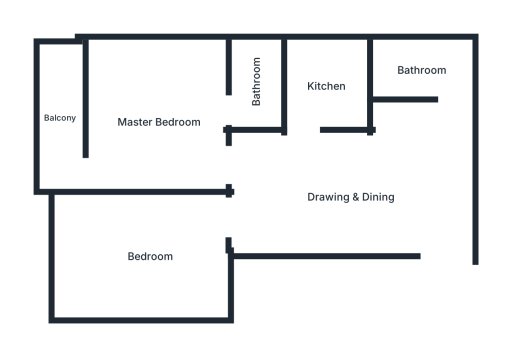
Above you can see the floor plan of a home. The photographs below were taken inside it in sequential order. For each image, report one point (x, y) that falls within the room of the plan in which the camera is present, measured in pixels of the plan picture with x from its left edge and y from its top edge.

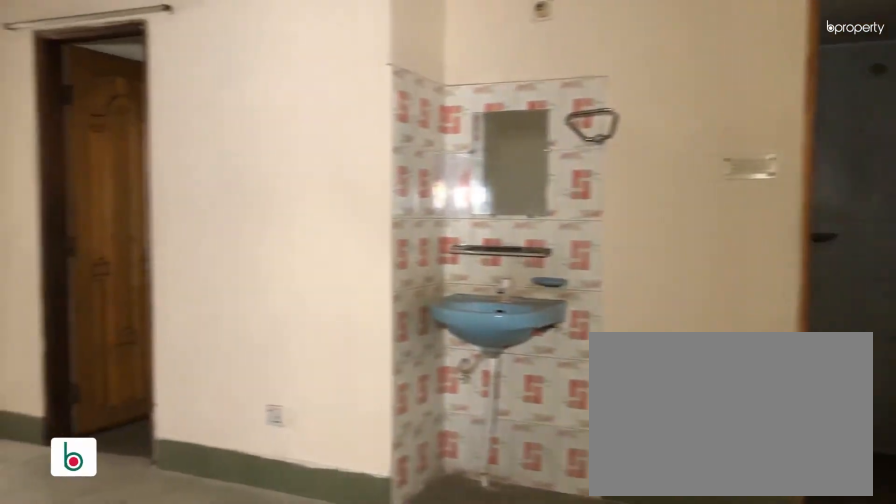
(351, 200)
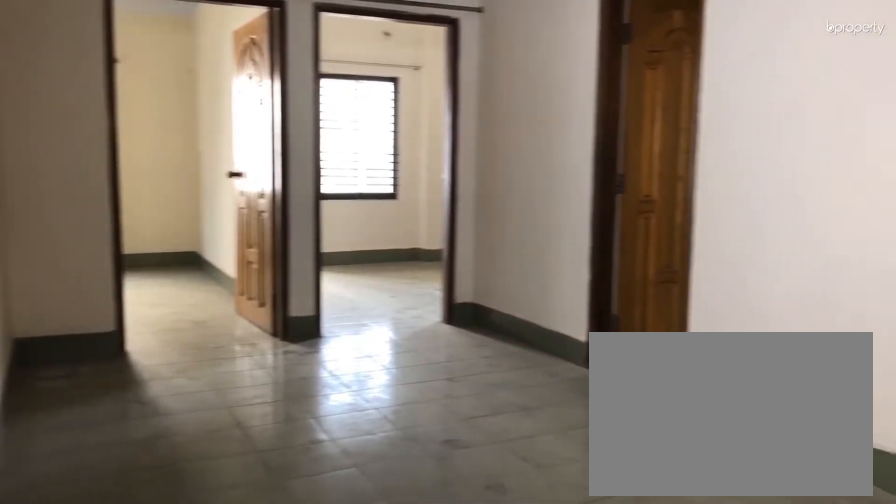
(351, 200)
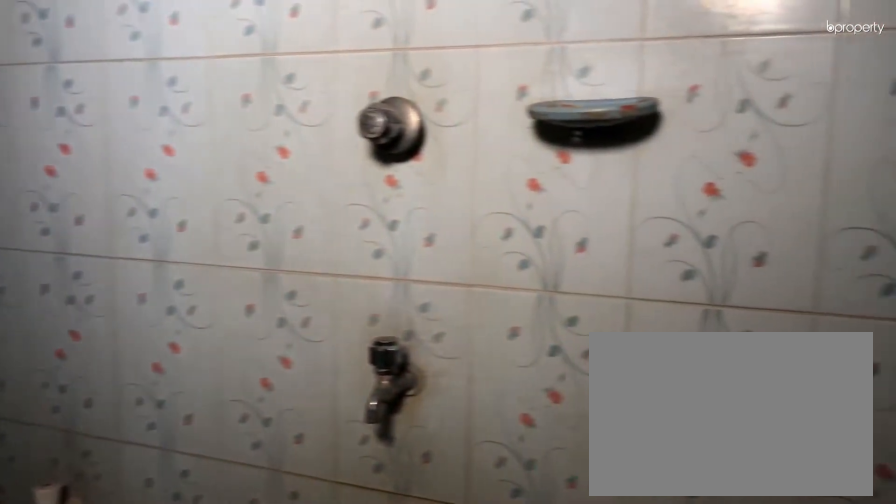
(420, 70)
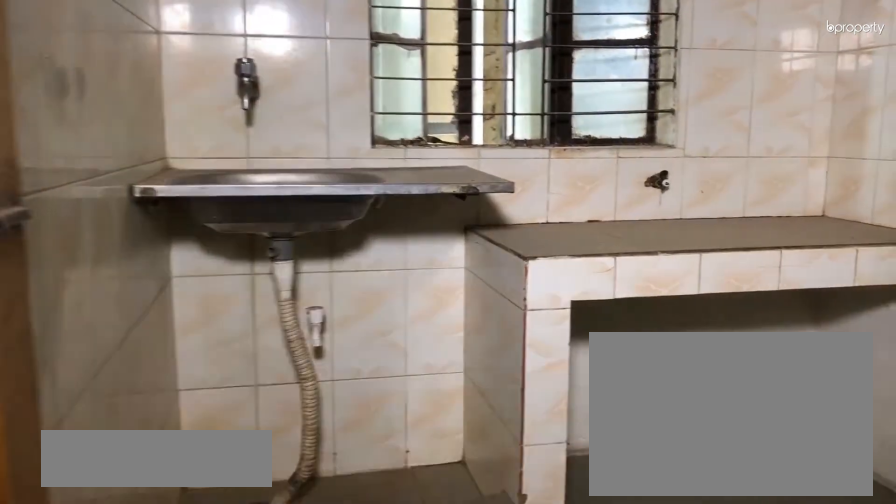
(326, 83)
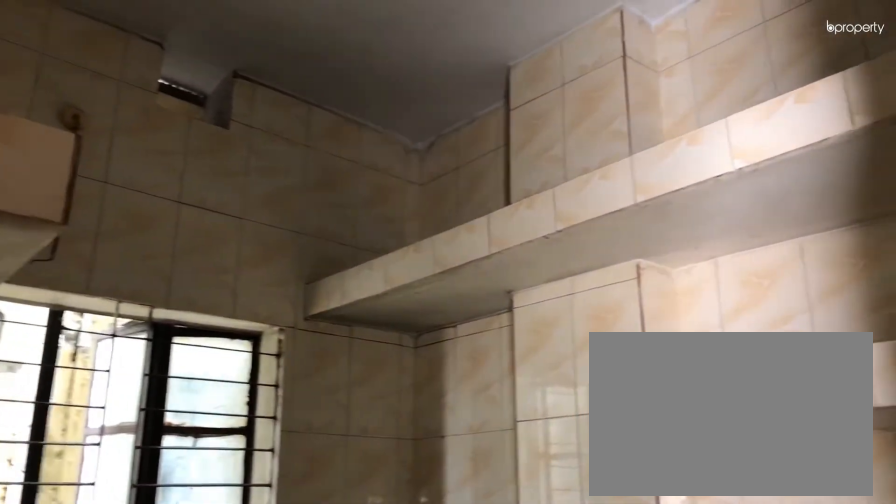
(327, 82)
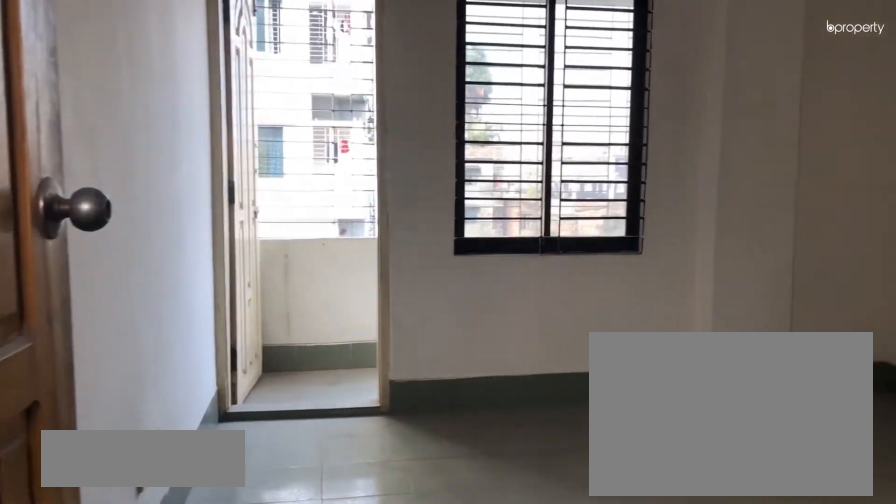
(156, 126)
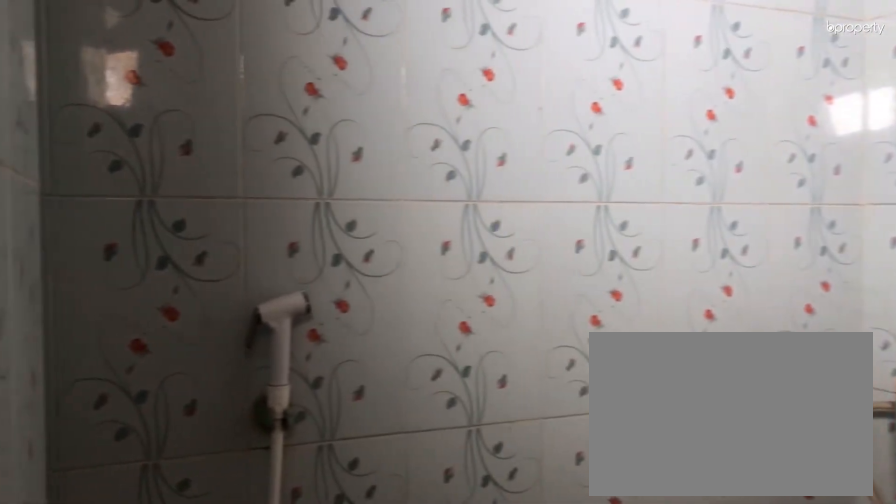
(254, 90)
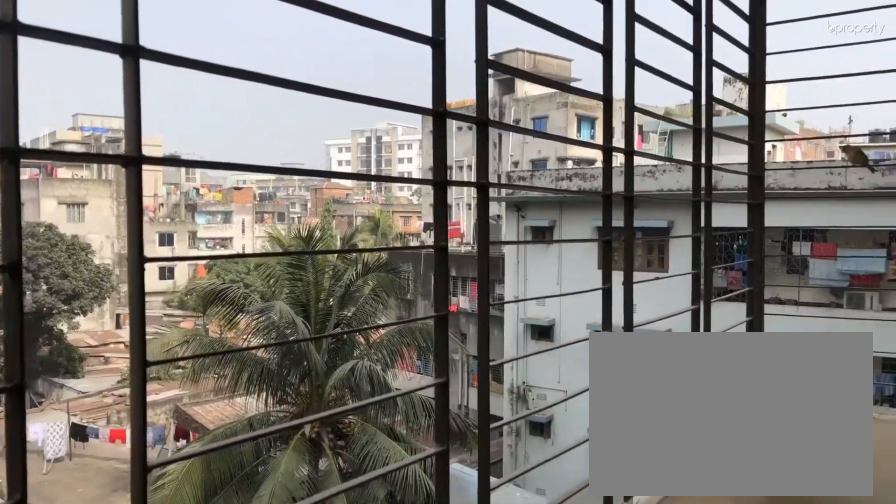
(59, 118)
